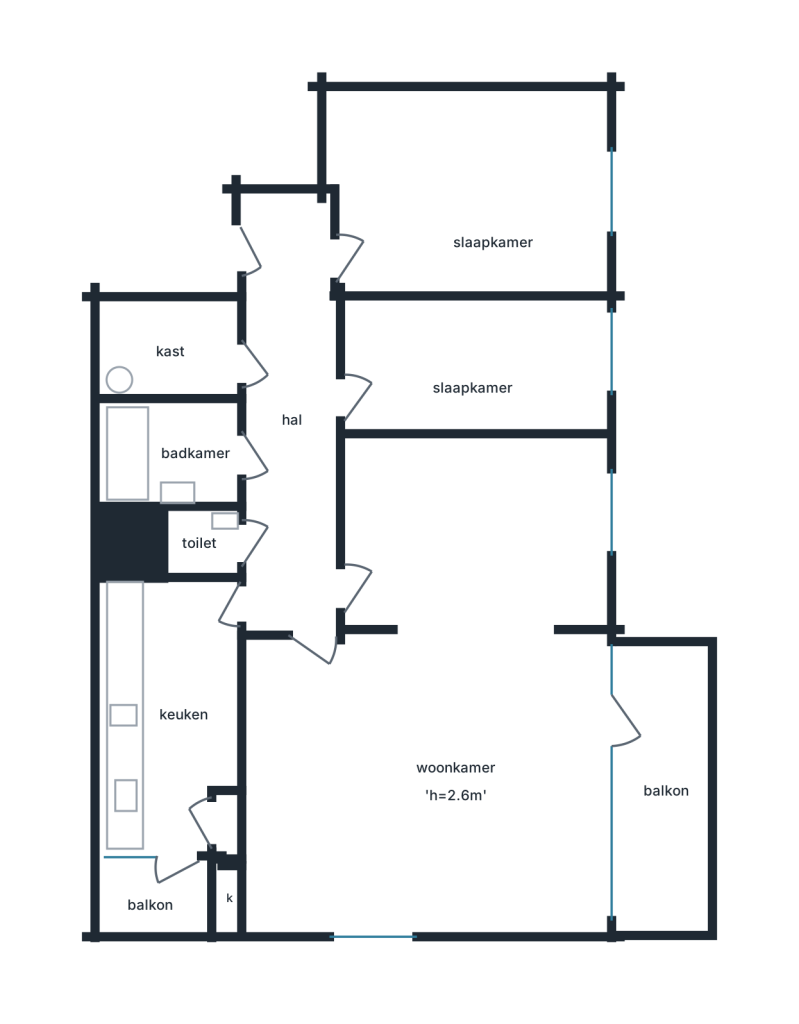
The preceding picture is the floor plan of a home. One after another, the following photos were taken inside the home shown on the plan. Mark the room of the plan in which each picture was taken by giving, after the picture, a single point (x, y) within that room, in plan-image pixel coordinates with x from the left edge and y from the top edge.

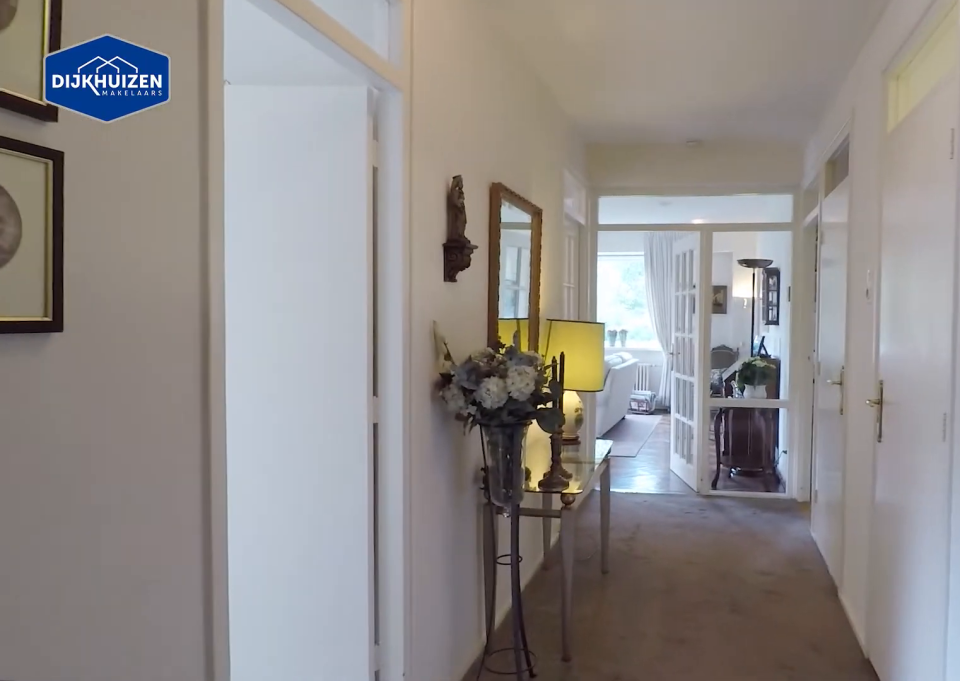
(291, 420)
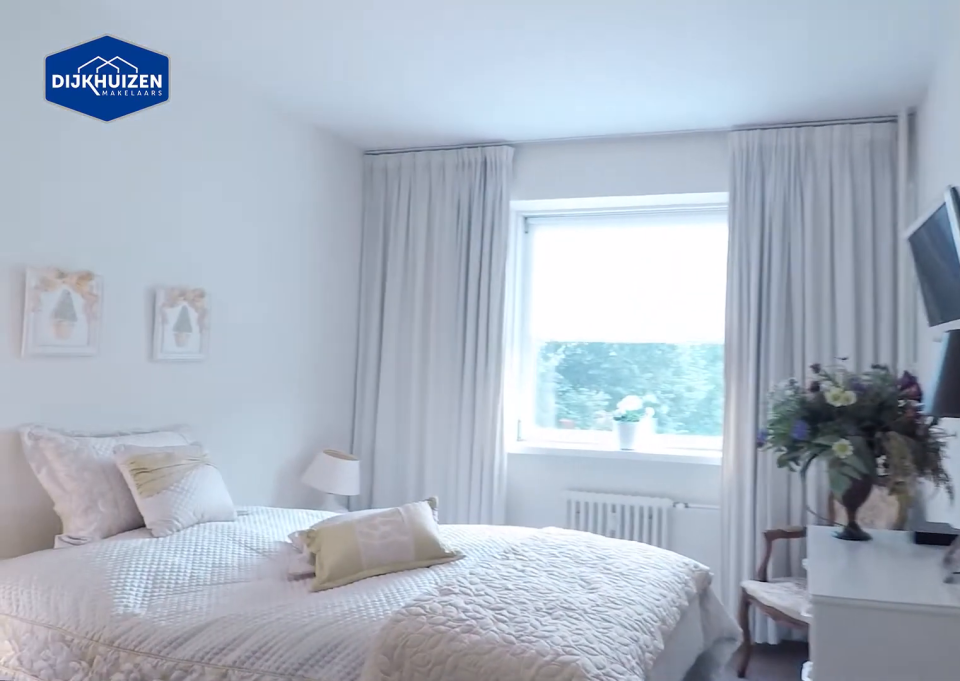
(468, 189)
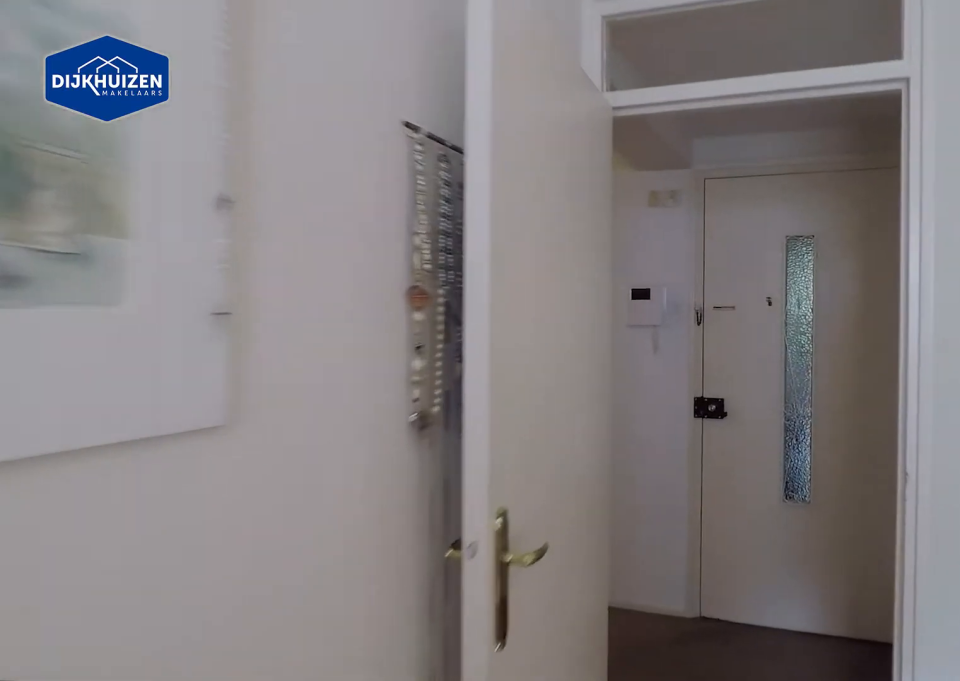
(468, 189)
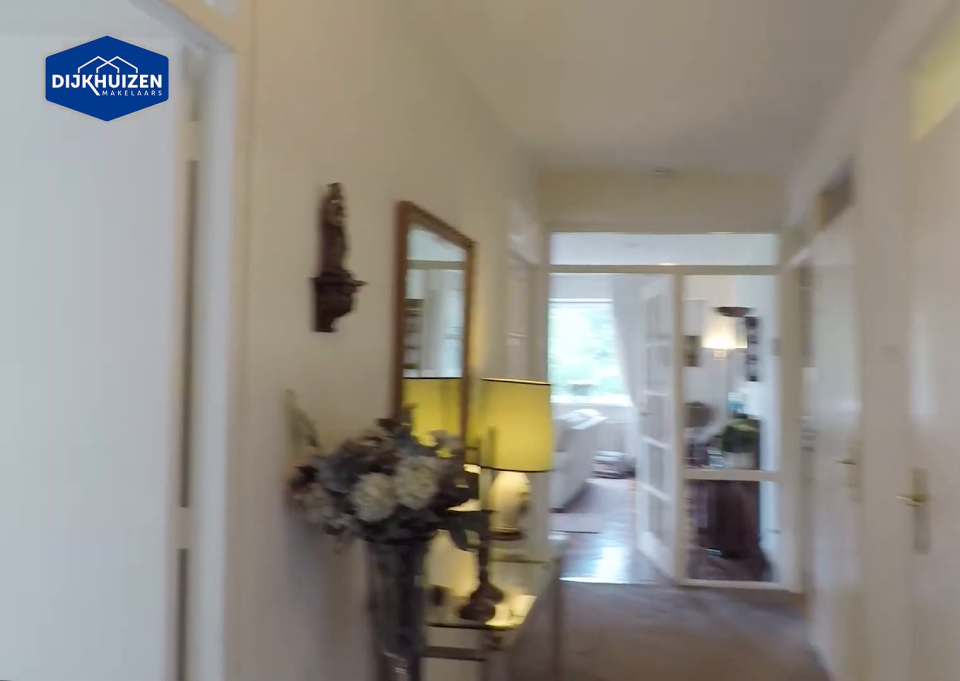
(291, 420)
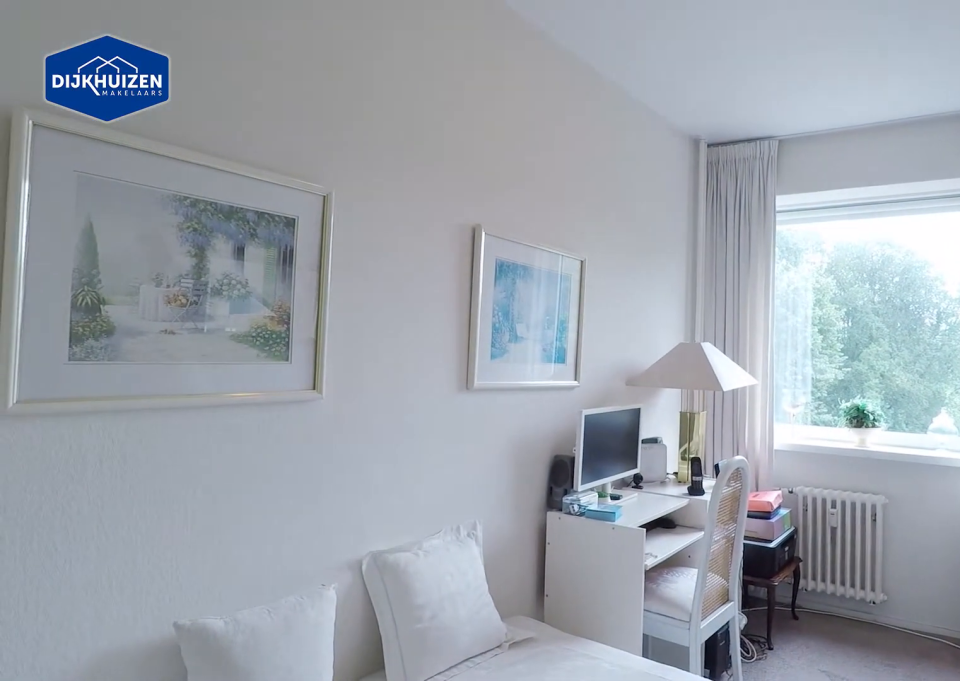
(474, 369)
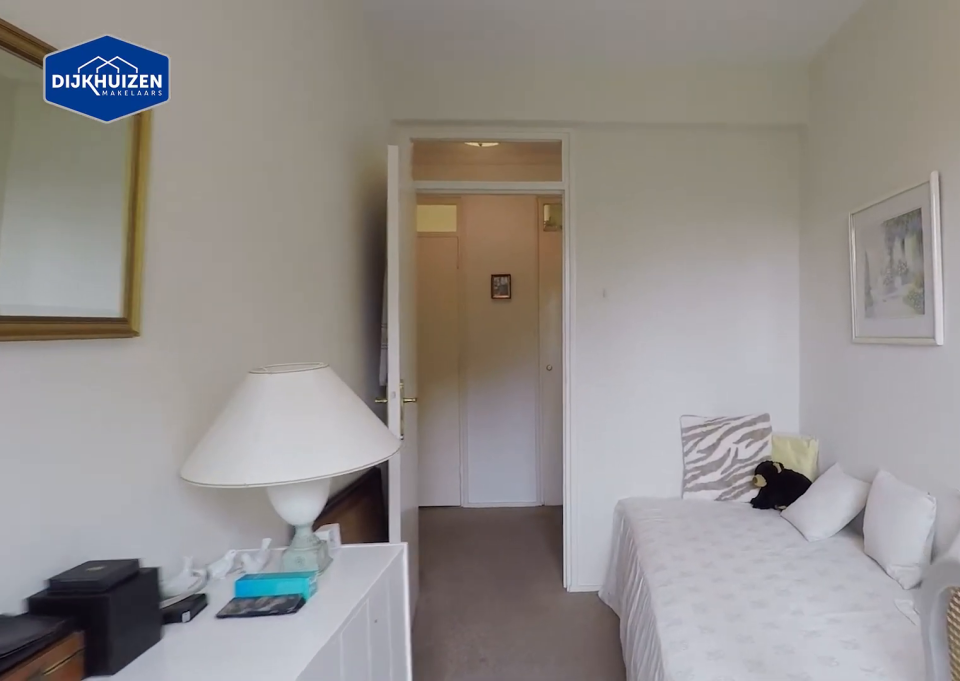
(474, 369)
